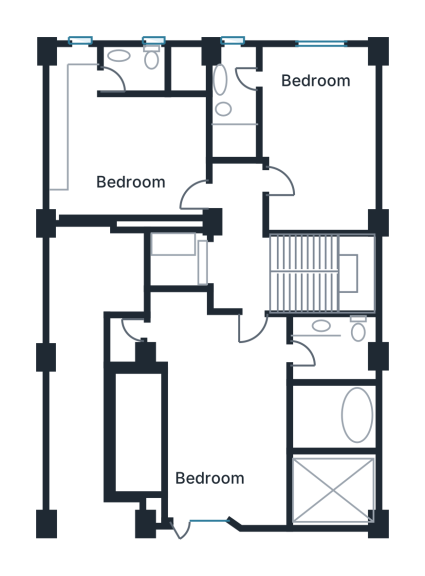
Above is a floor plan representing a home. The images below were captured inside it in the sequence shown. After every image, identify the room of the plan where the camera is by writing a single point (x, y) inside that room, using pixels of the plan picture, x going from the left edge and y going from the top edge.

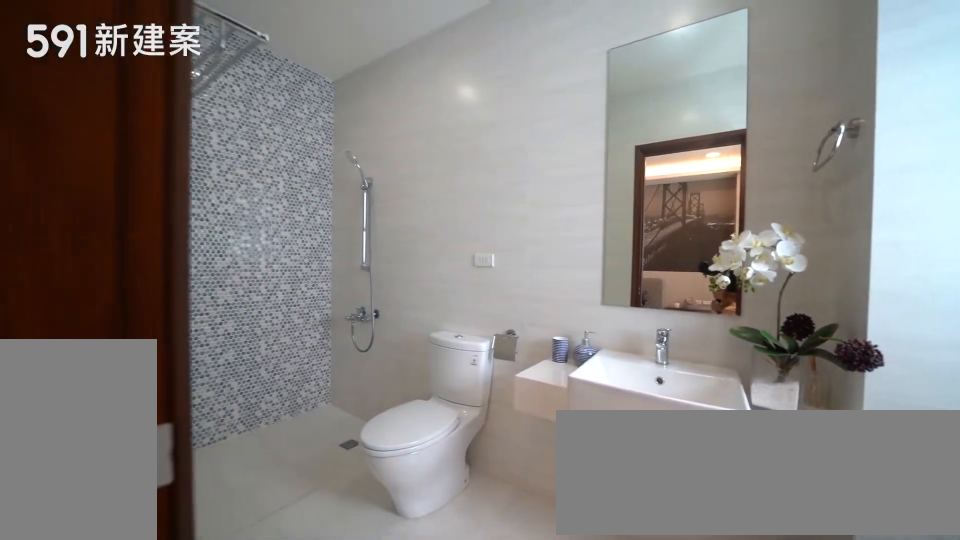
(239, 109)
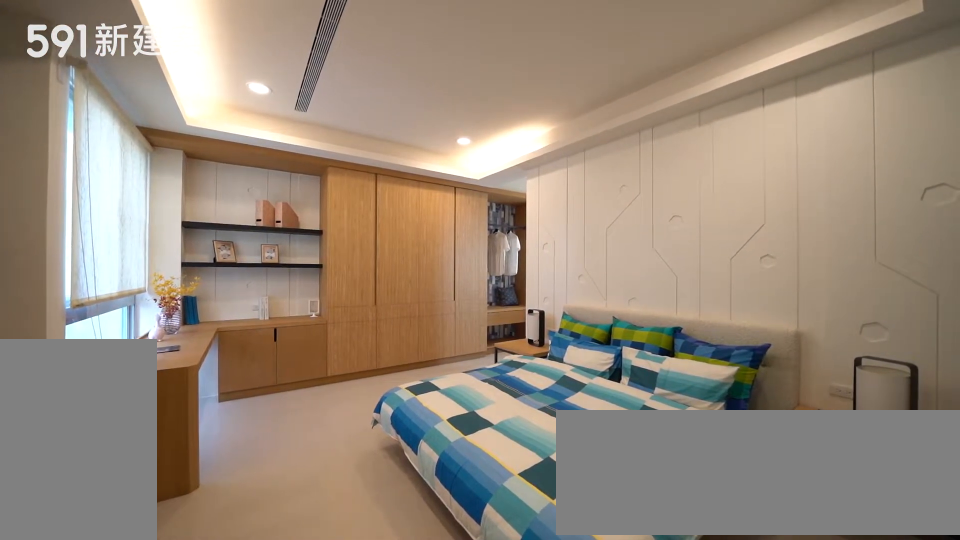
(114, 147)
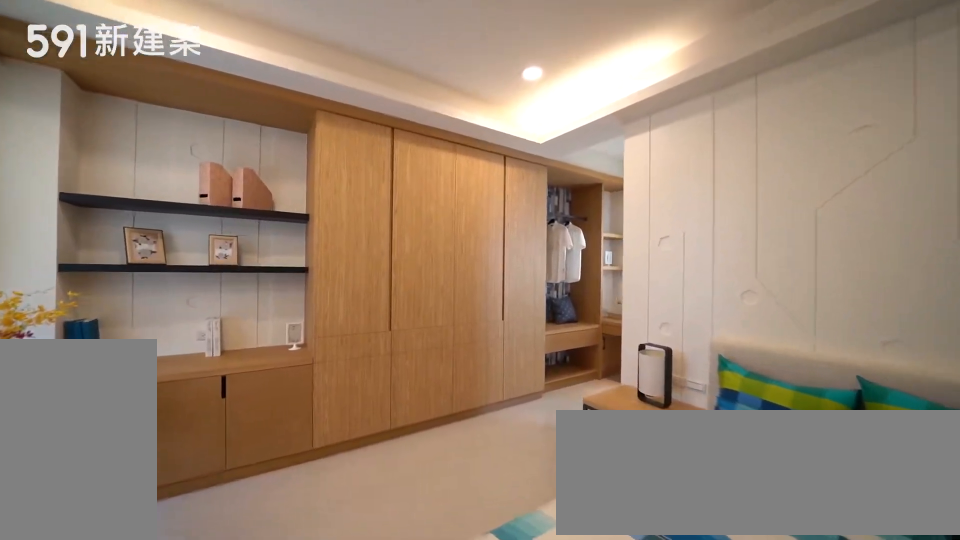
(114, 147)
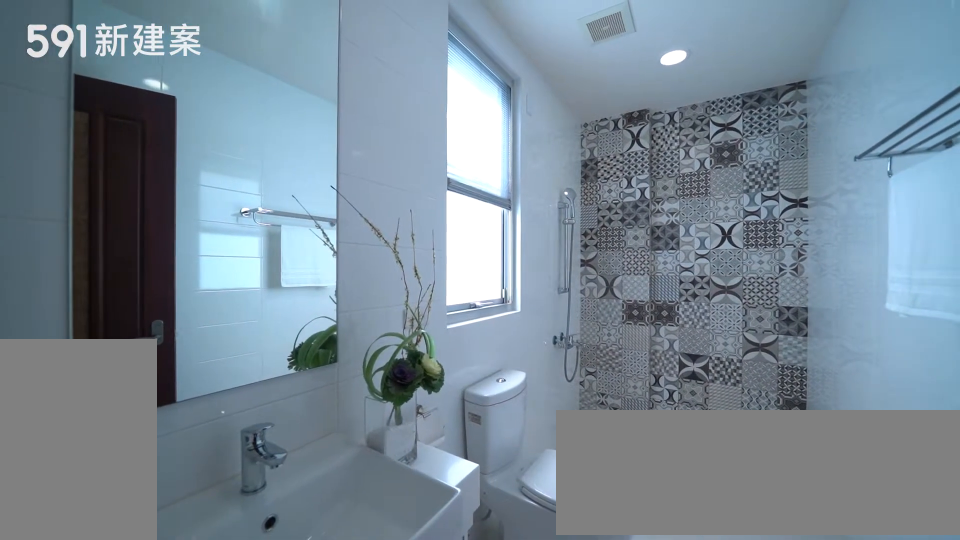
(164, 71)
